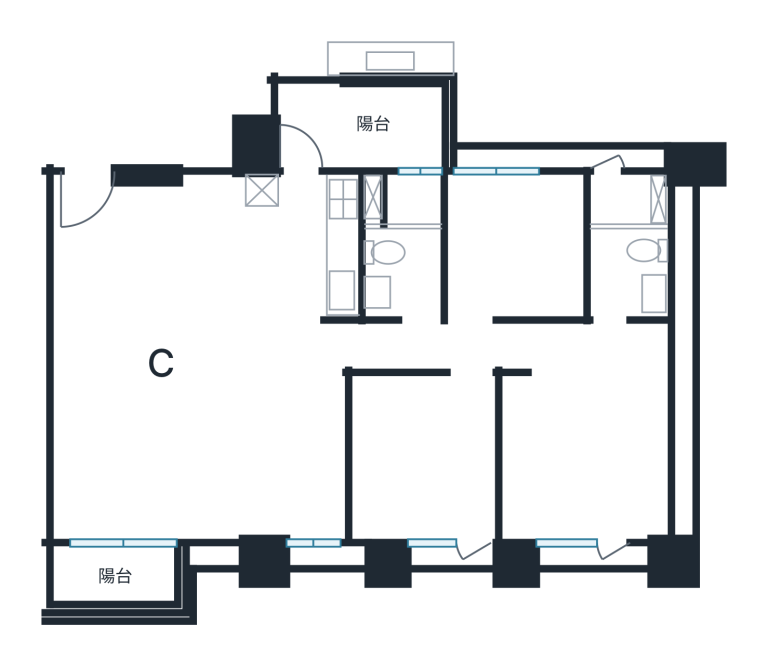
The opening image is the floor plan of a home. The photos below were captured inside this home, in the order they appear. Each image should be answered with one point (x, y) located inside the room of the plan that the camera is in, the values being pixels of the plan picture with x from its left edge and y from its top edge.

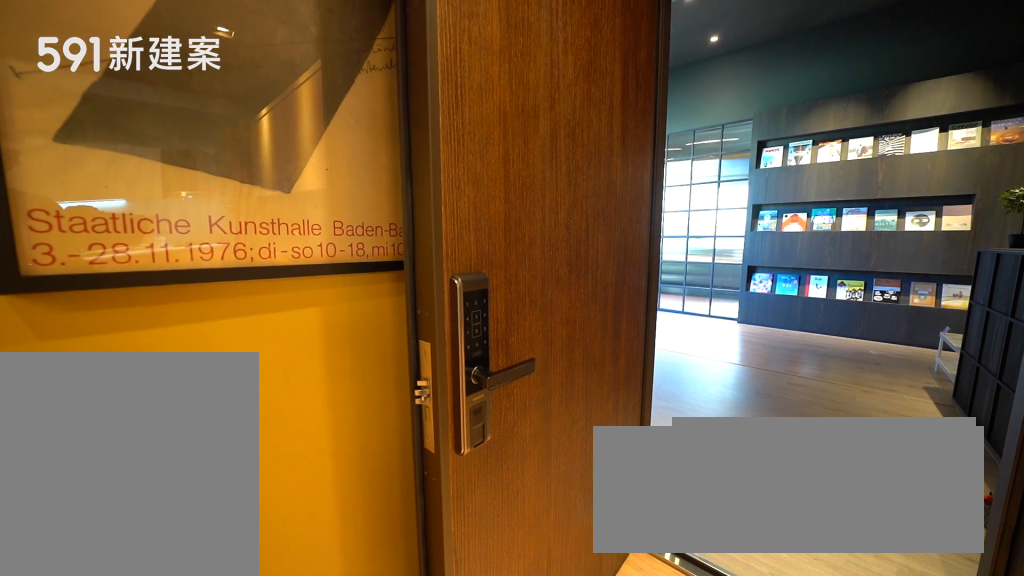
(92, 207)
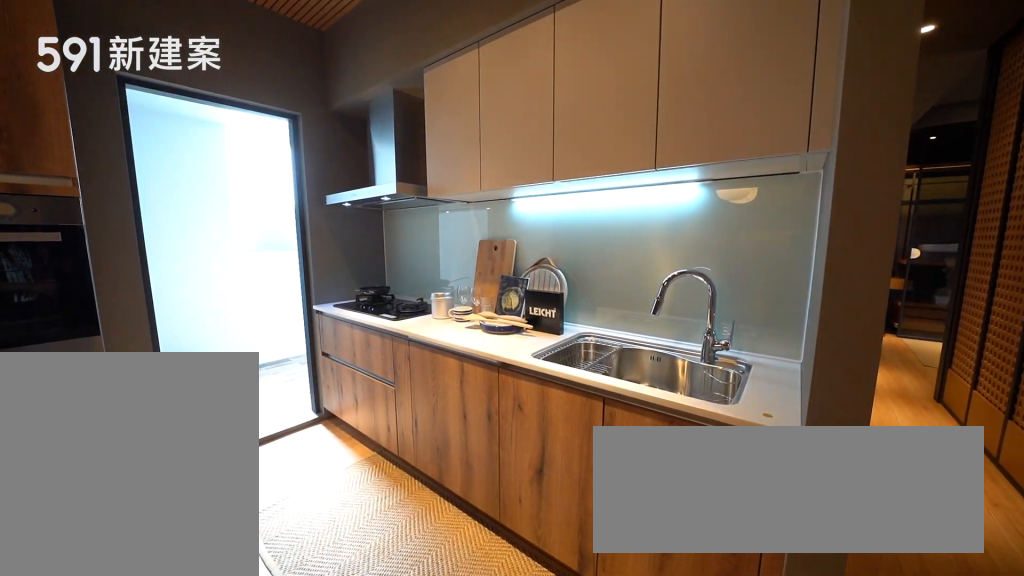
(305, 244)
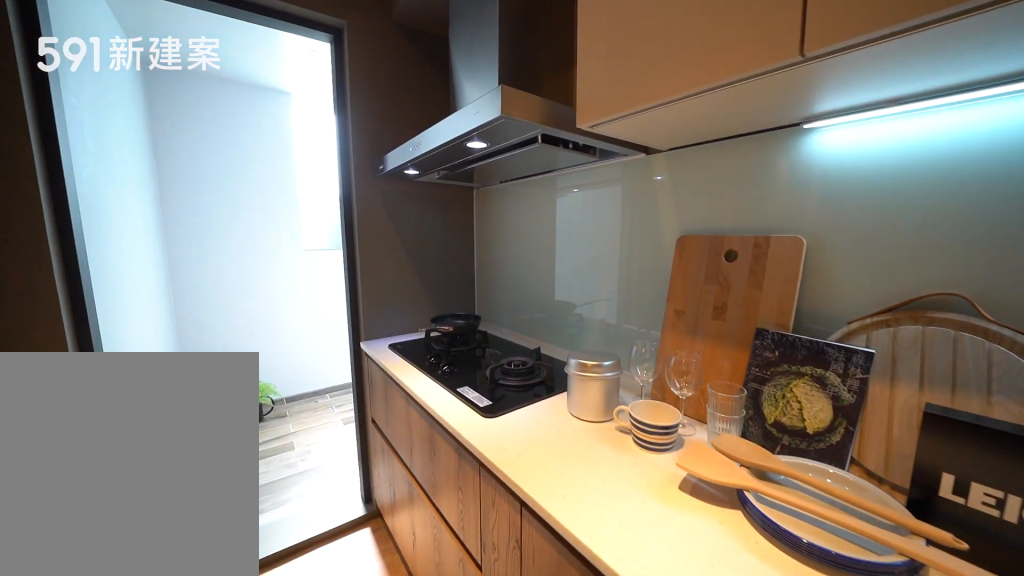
(305, 244)
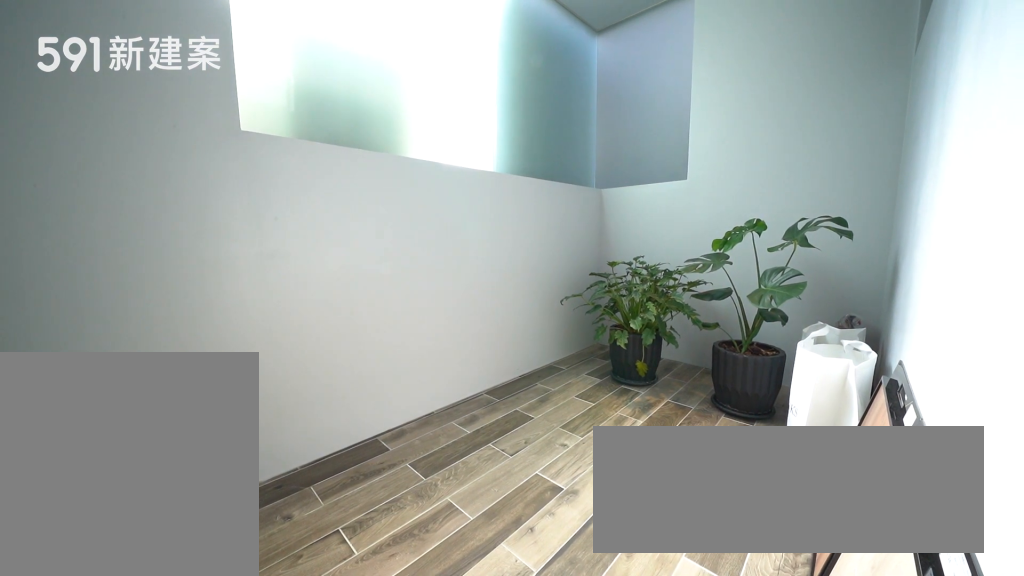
(360, 127)
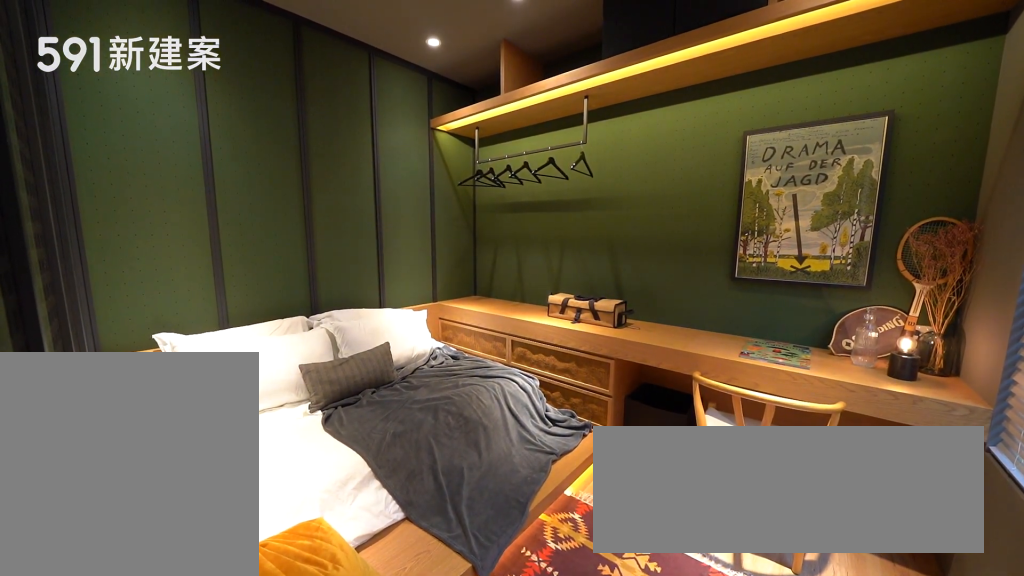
(425, 455)
